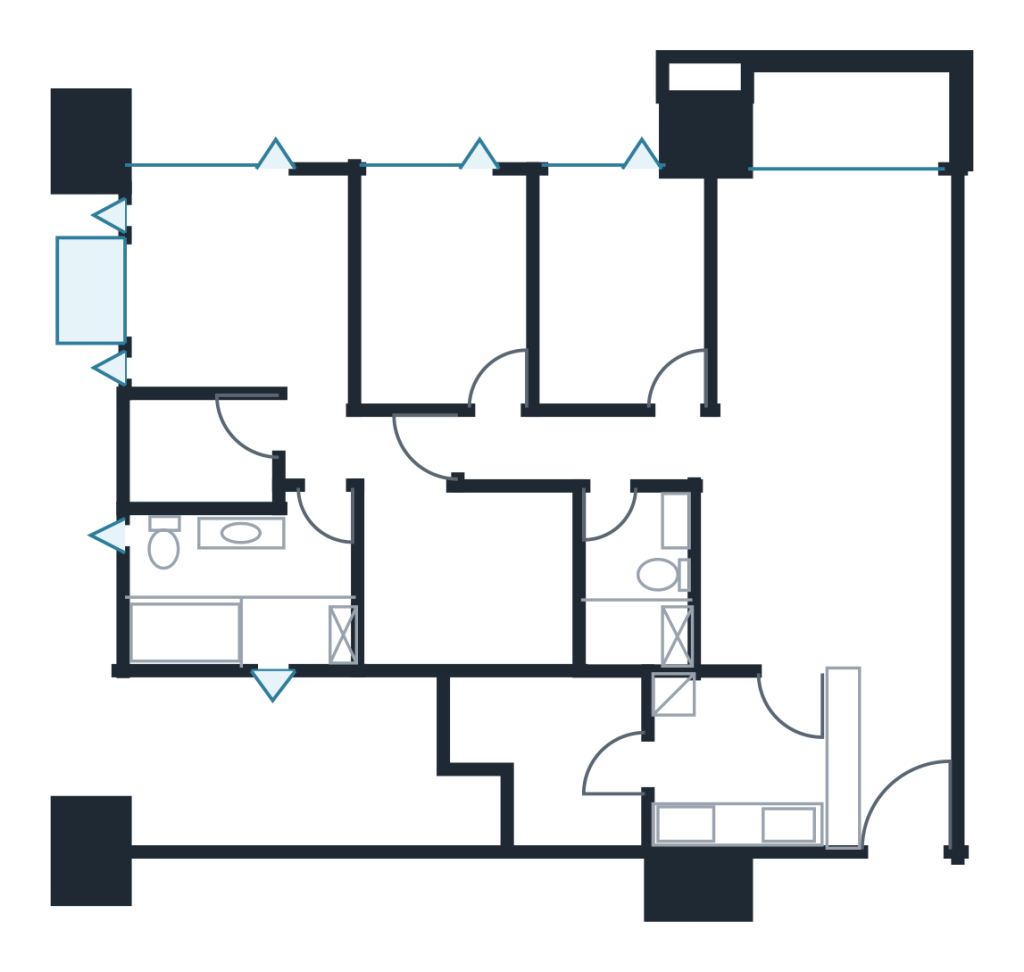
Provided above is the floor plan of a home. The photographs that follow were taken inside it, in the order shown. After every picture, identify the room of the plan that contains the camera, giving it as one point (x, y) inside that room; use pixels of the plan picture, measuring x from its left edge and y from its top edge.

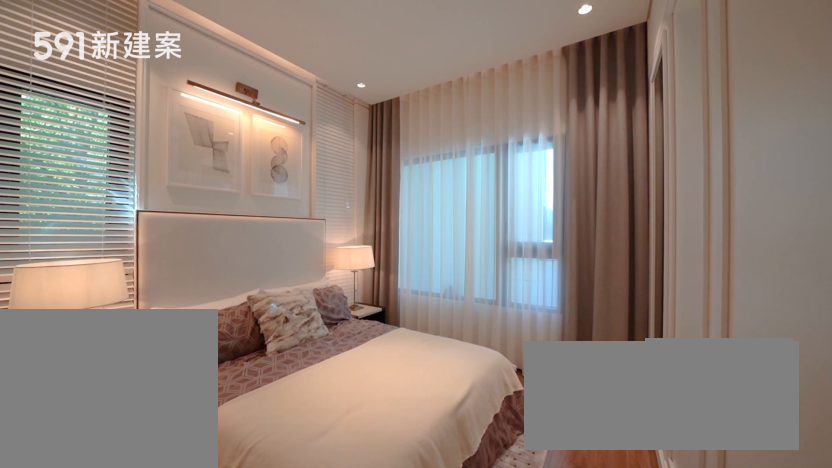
(234, 333)
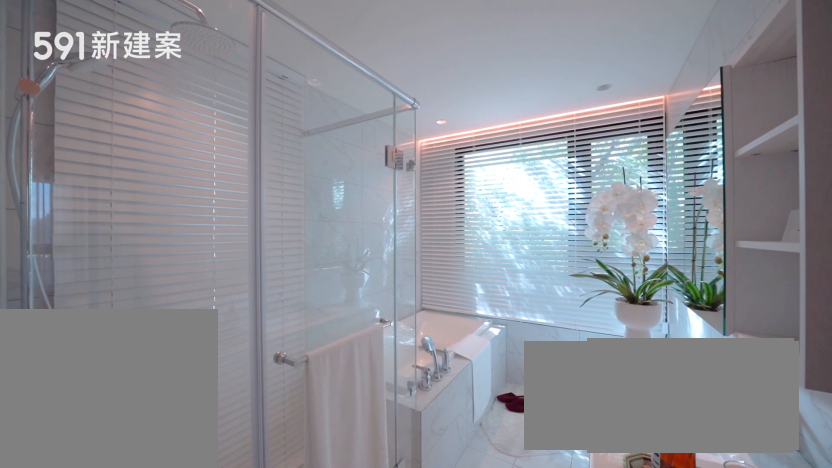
(229, 585)
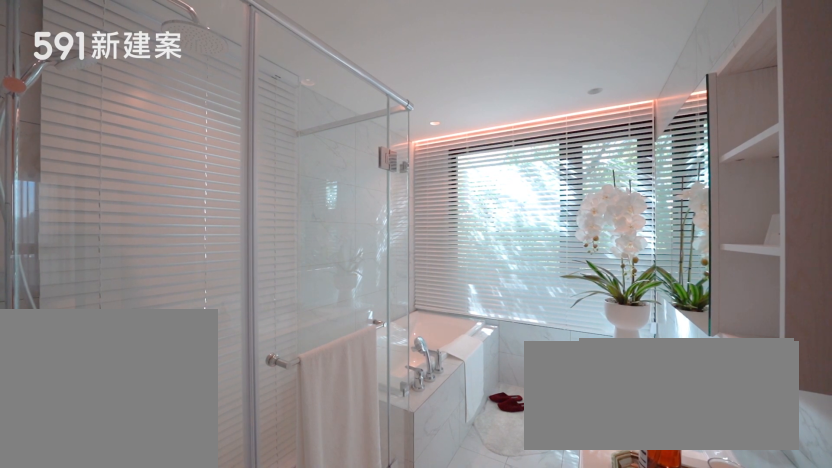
(229, 585)
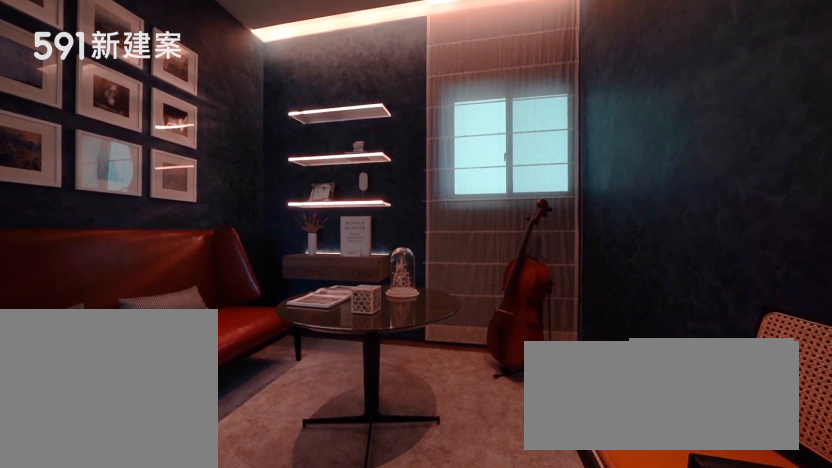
(477, 580)
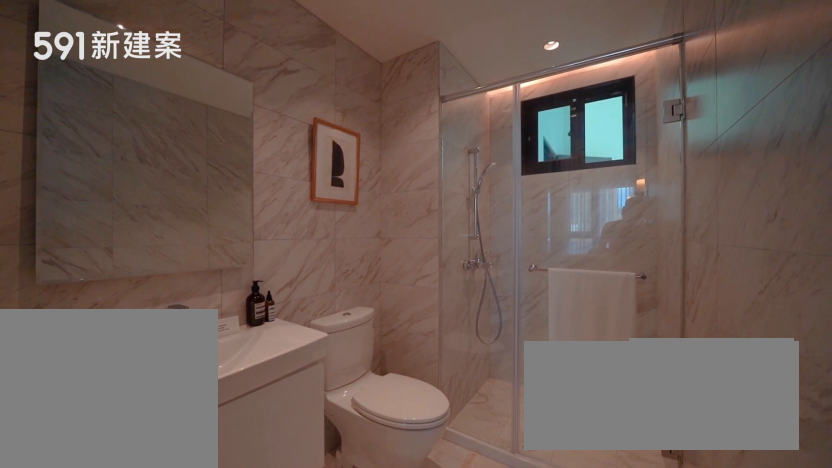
(633, 586)
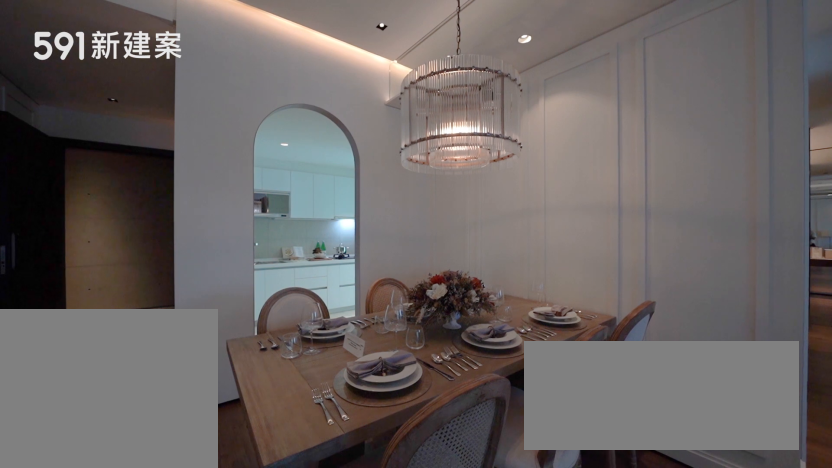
(821, 577)
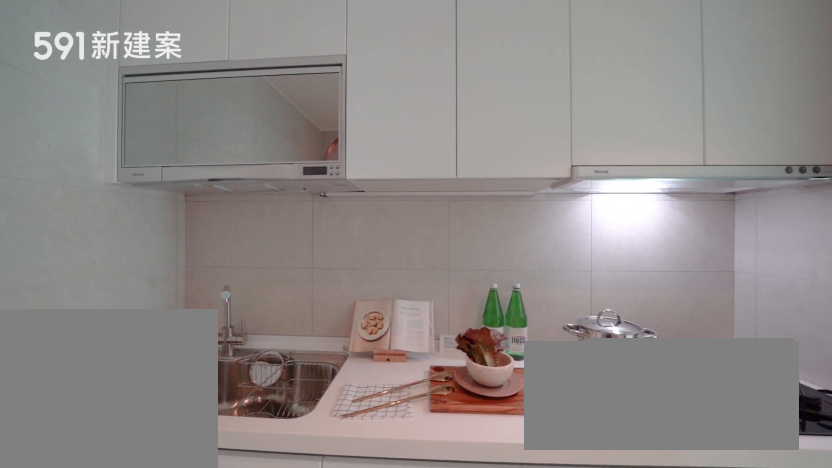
(733, 762)
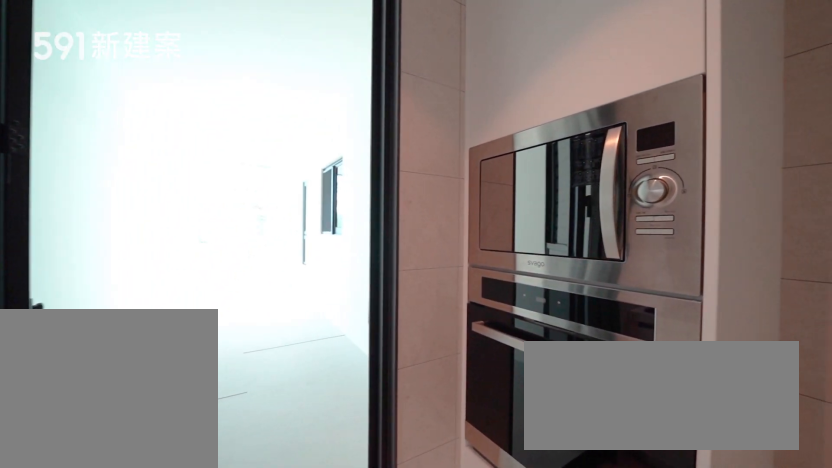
(733, 762)
